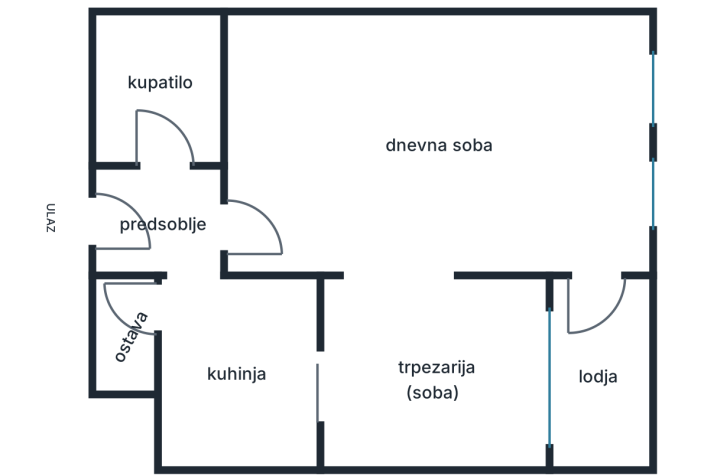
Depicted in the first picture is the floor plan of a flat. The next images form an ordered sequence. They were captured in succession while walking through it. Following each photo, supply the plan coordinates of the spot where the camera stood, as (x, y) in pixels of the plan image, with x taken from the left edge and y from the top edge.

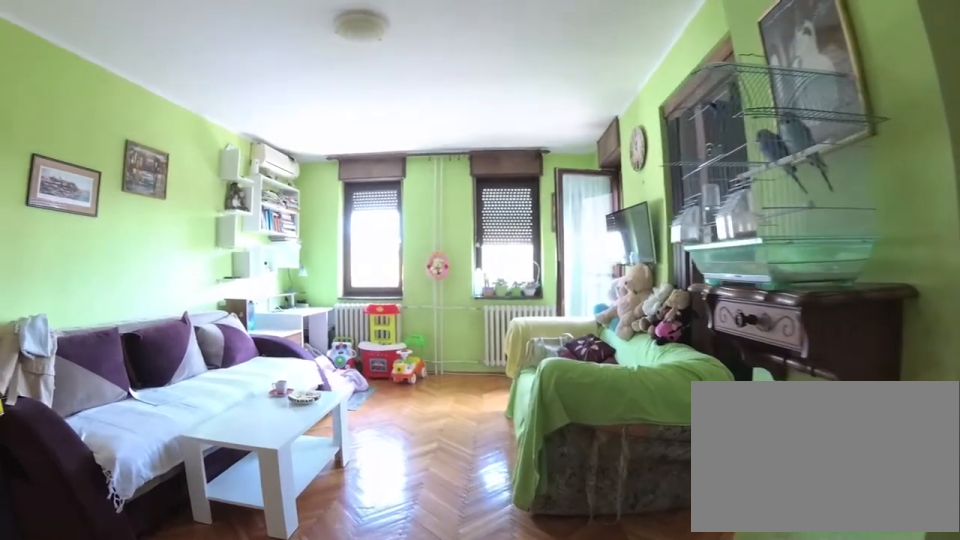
(257, 210)
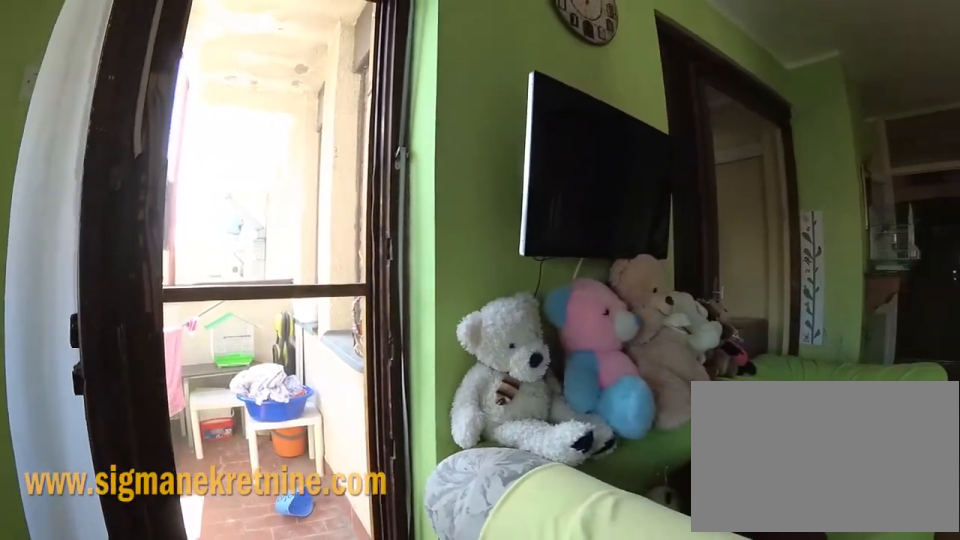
(610, 223)
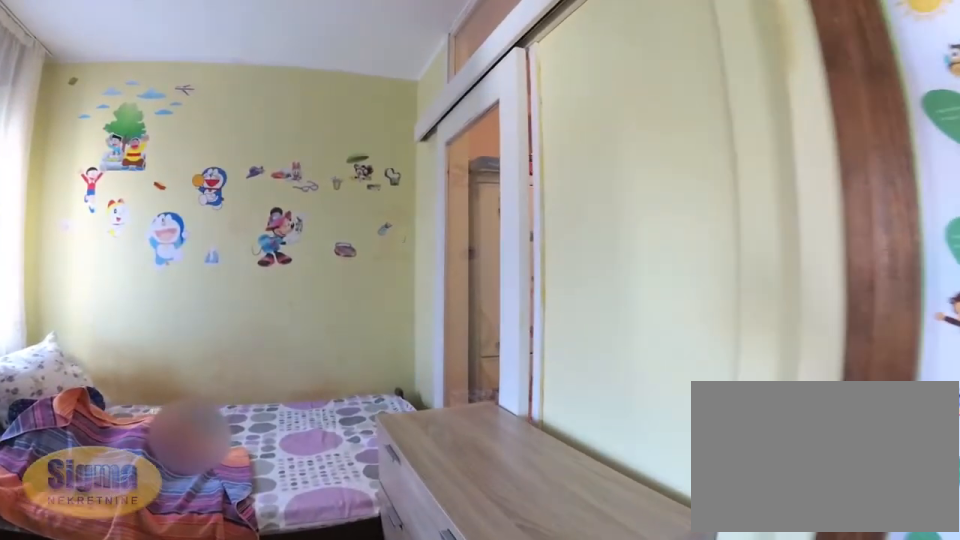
(398, 256)
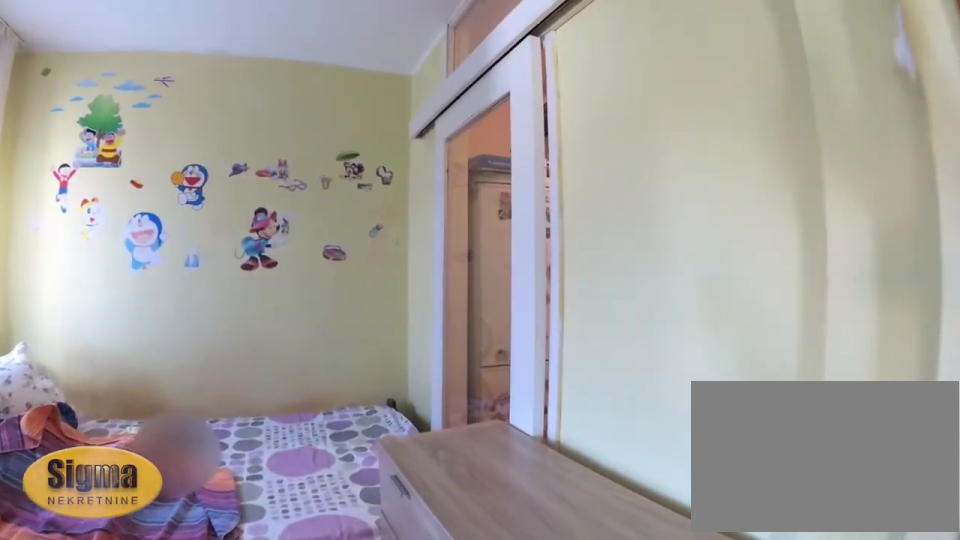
(398, 260)
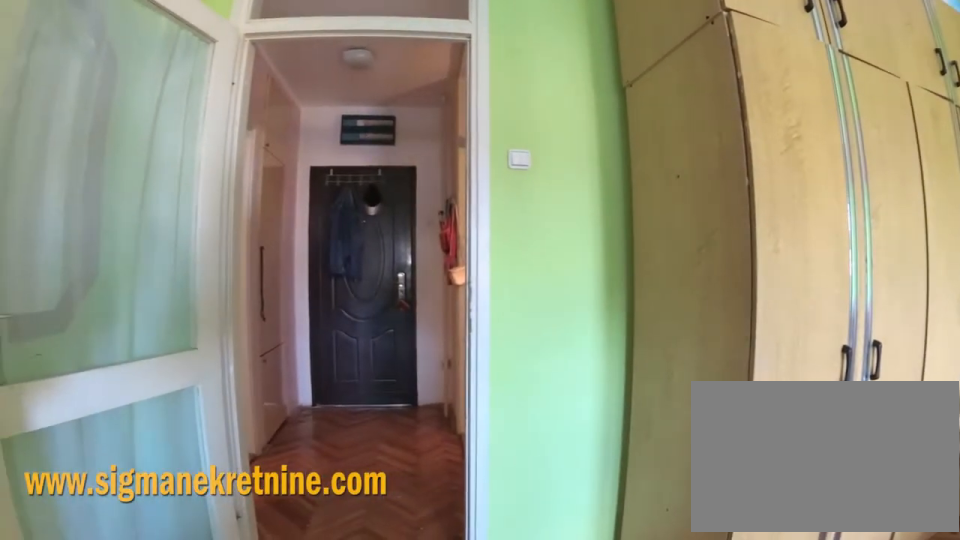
(421, 225)
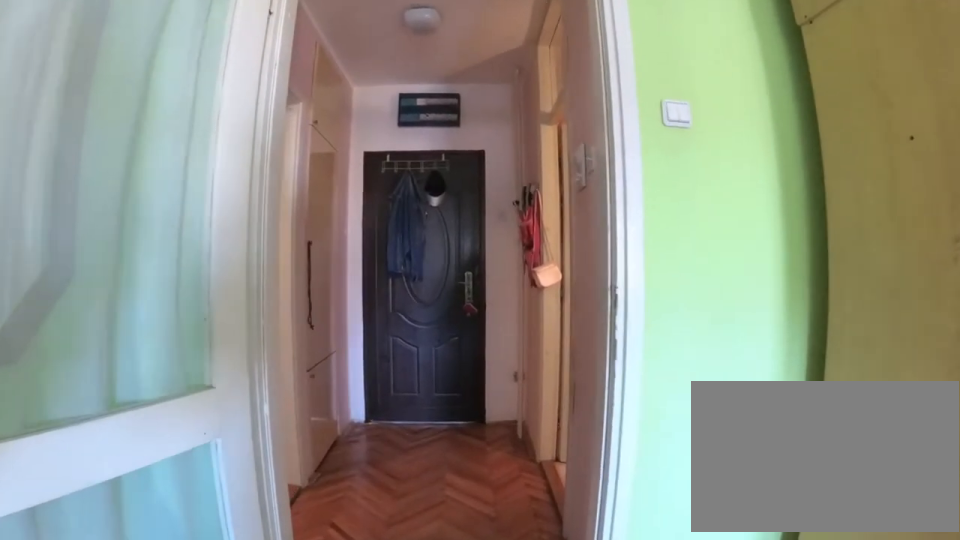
(360, 225)
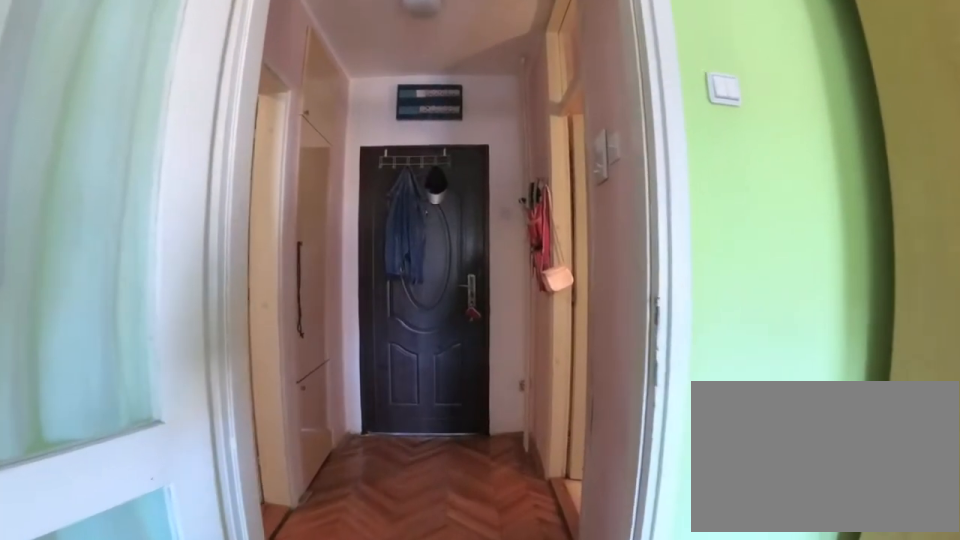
(343, 226)
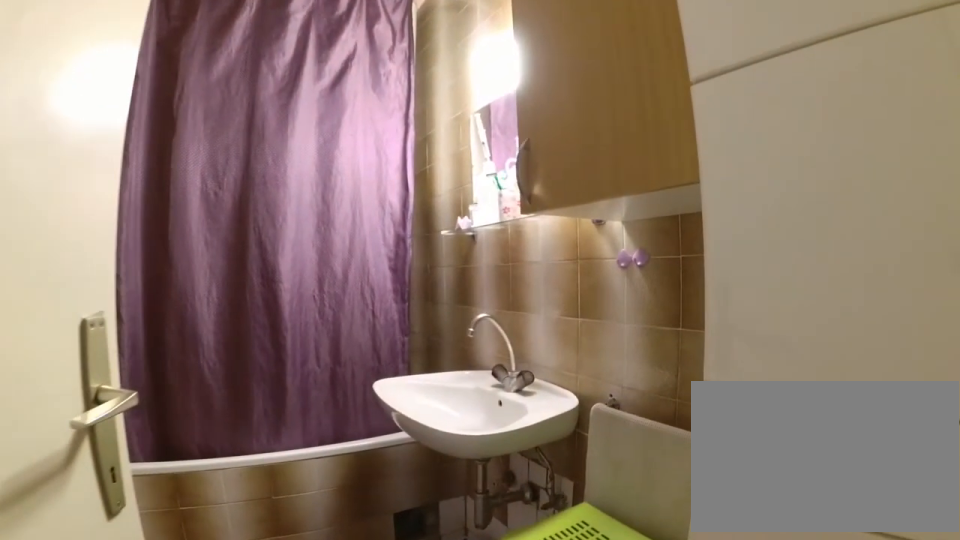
(172, 176)
